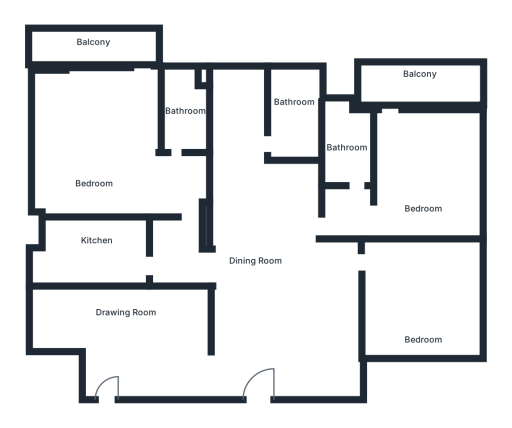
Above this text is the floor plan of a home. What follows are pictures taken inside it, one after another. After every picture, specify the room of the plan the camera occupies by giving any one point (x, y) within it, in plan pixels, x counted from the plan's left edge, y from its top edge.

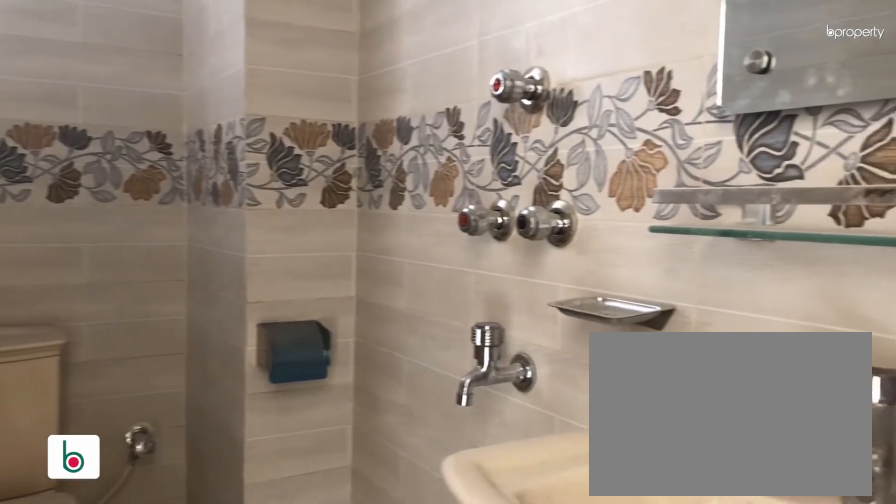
(183, 109)
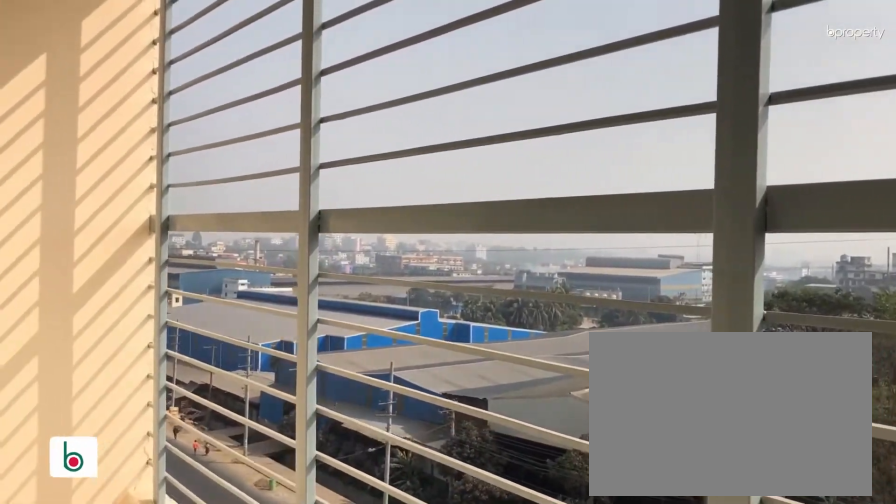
(88, 52)
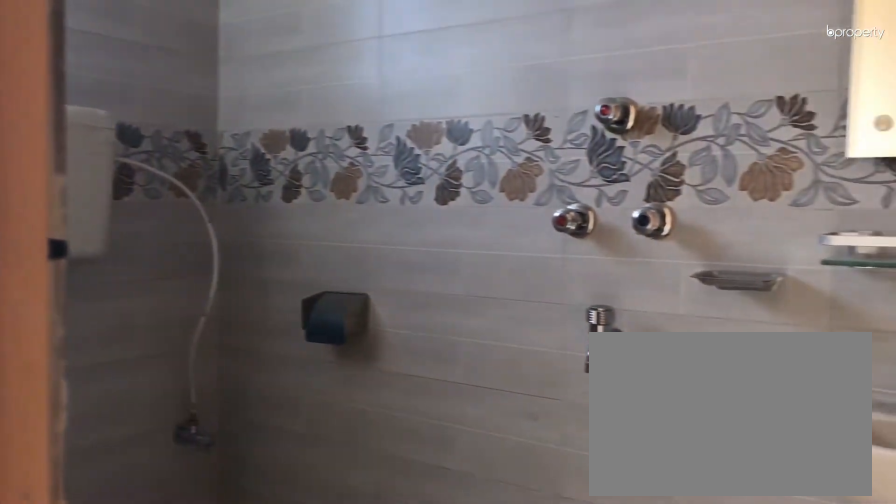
(294, 104)
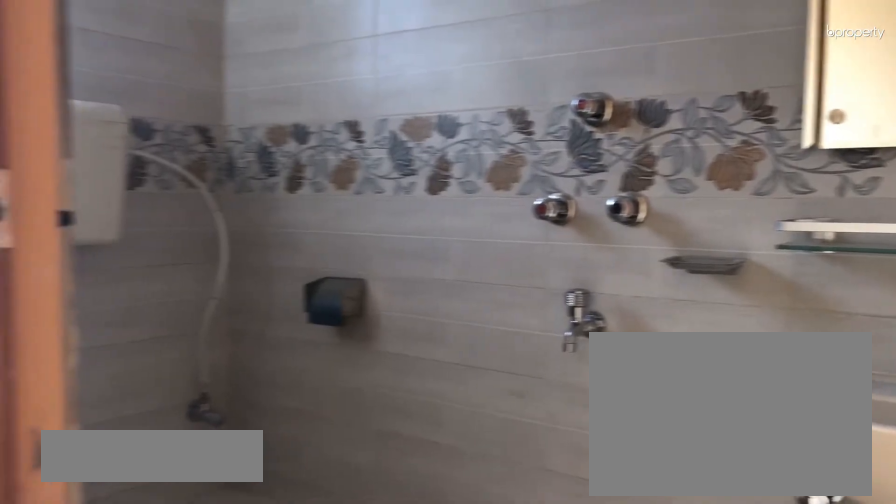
(294, 104)
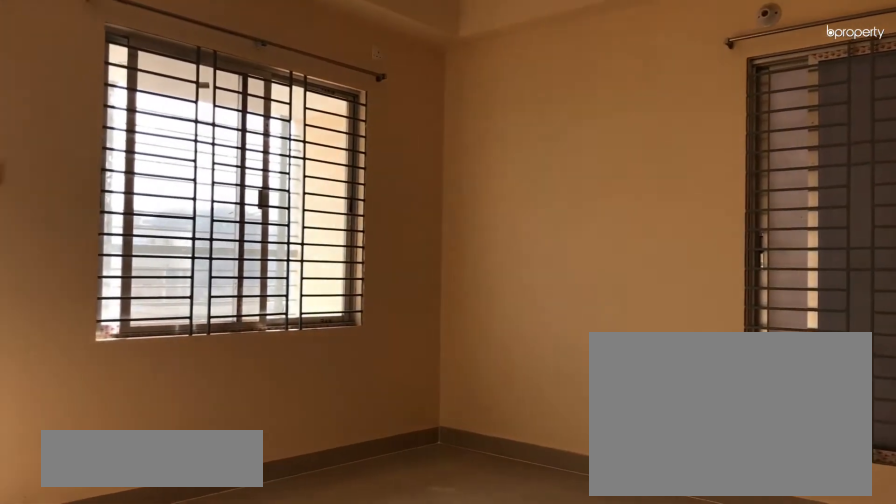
(422, 175)
